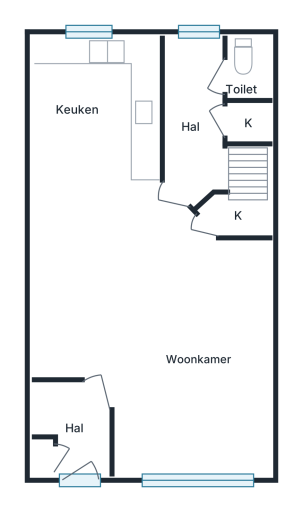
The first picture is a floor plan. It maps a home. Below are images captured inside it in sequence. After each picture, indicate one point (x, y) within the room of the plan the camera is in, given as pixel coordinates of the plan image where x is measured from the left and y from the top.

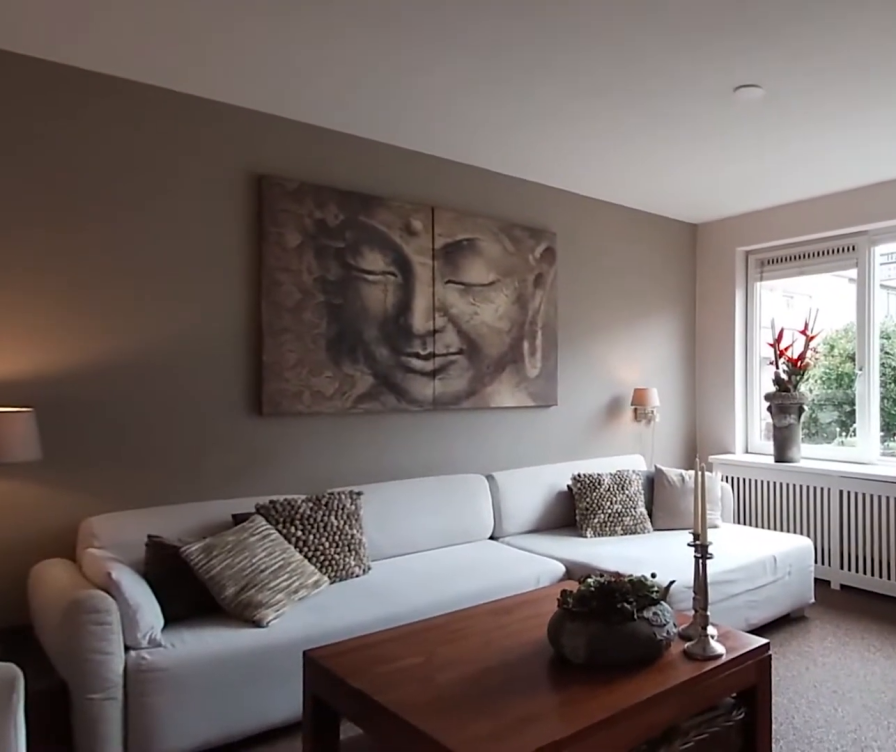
(156, 324)
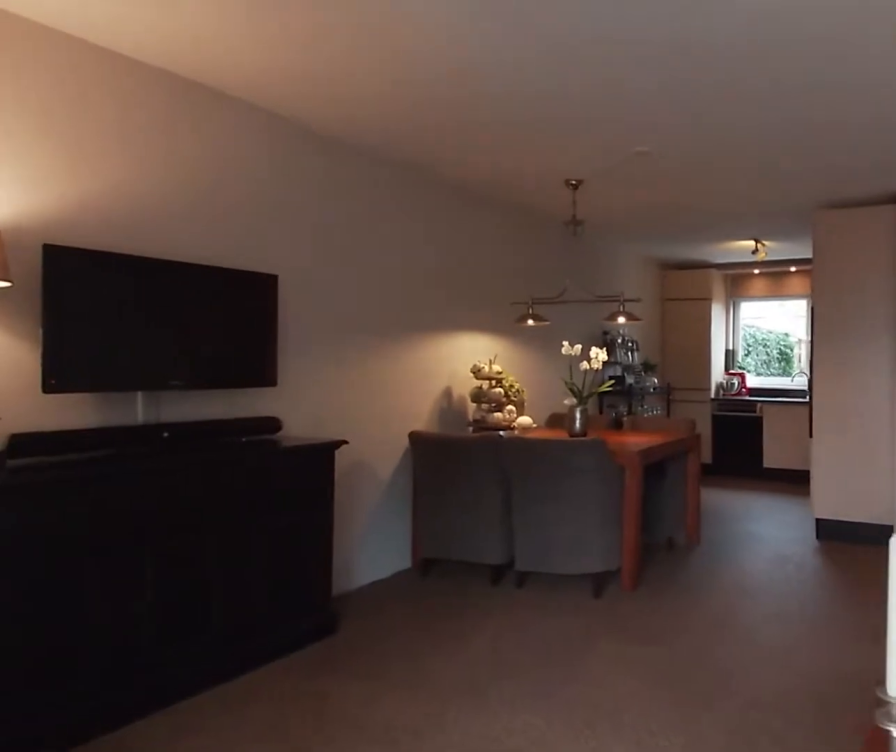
(156, 324)
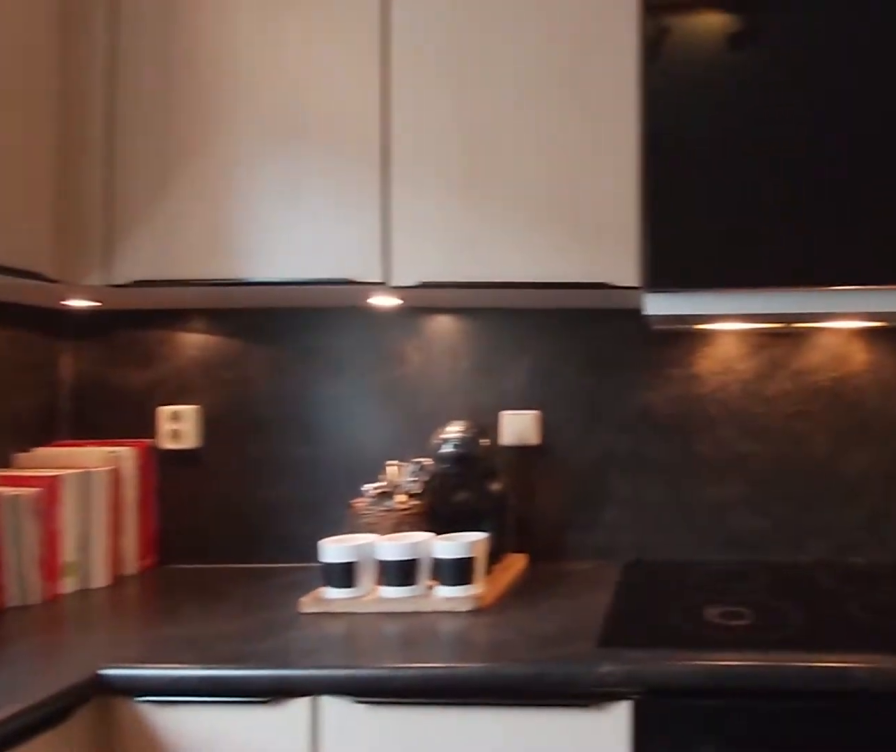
(95, 108)
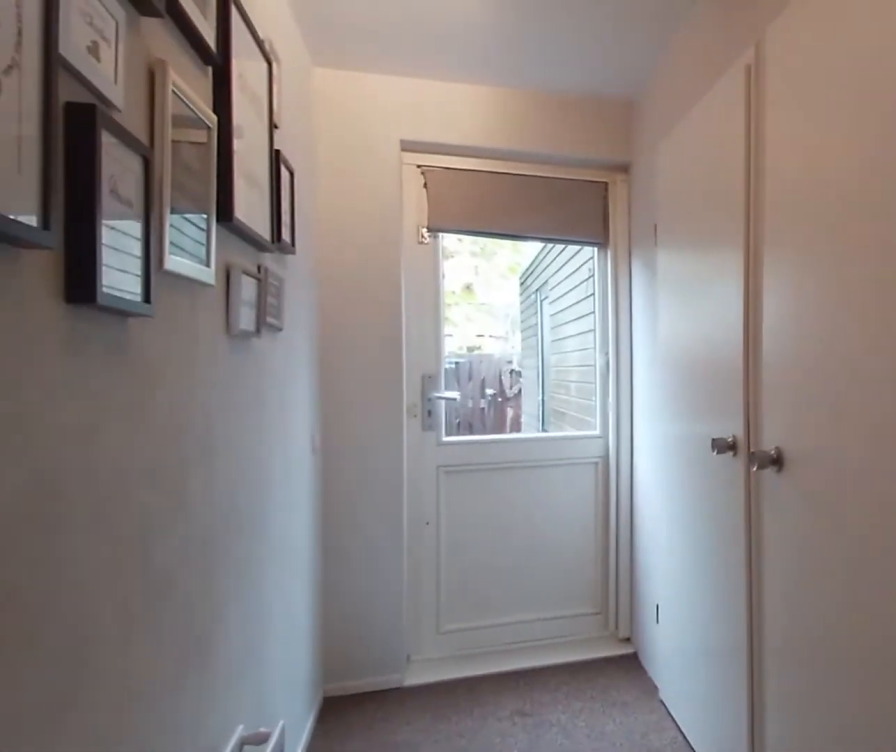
(195, 117)
